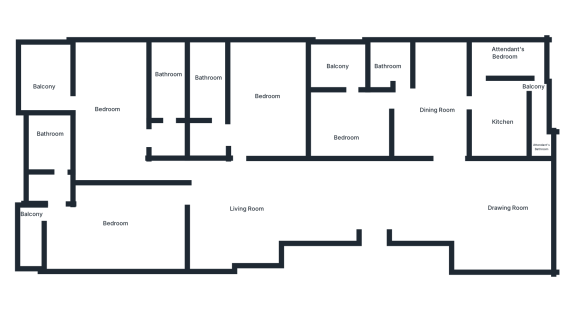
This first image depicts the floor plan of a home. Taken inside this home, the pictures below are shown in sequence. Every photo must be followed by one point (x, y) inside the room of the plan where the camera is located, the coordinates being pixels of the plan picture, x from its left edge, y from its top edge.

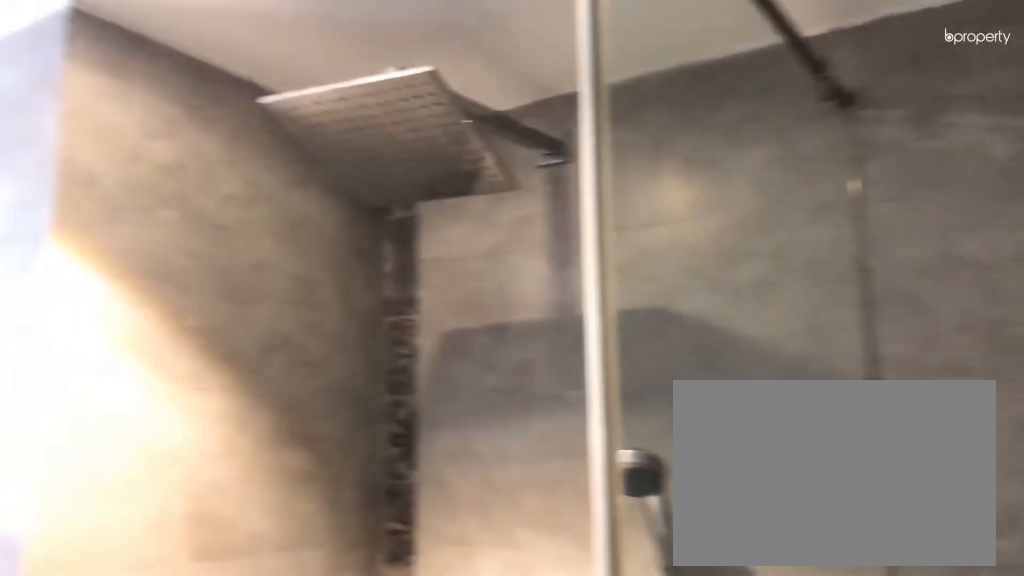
(167, 90)
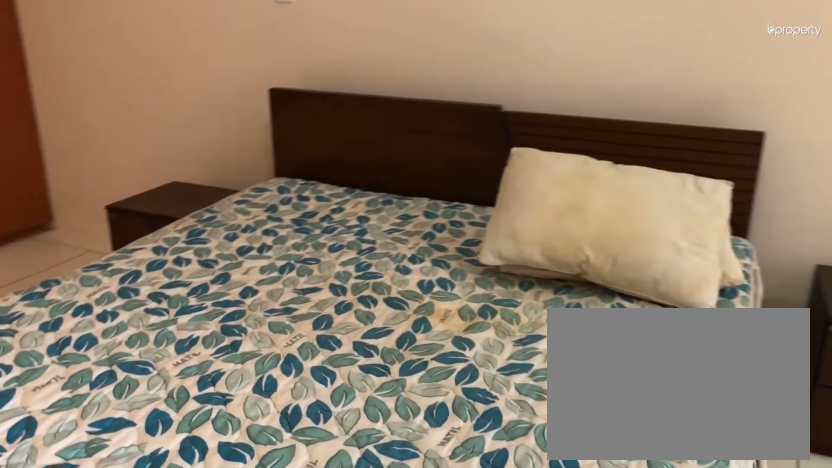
(117, 222)
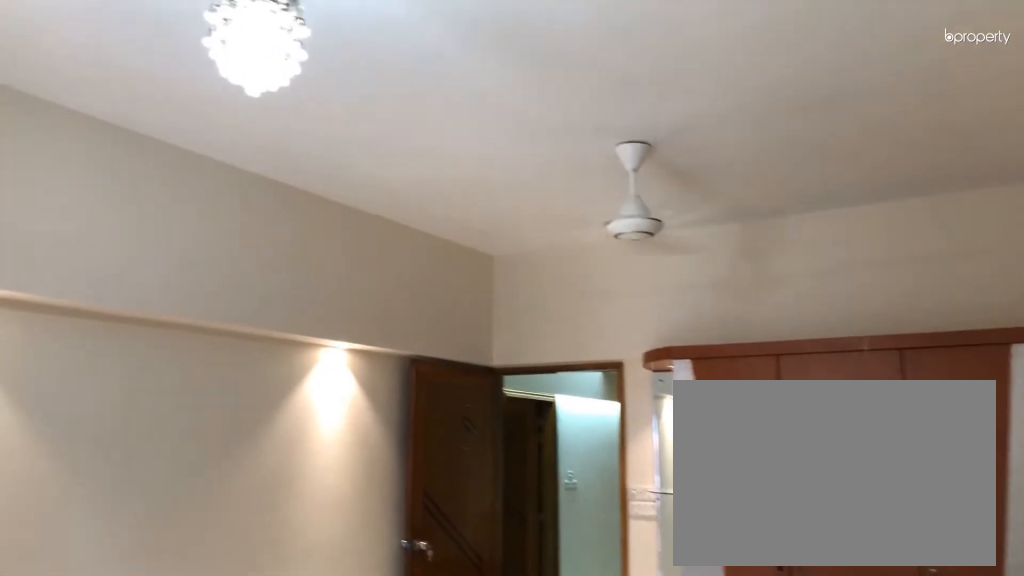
(117, 222)
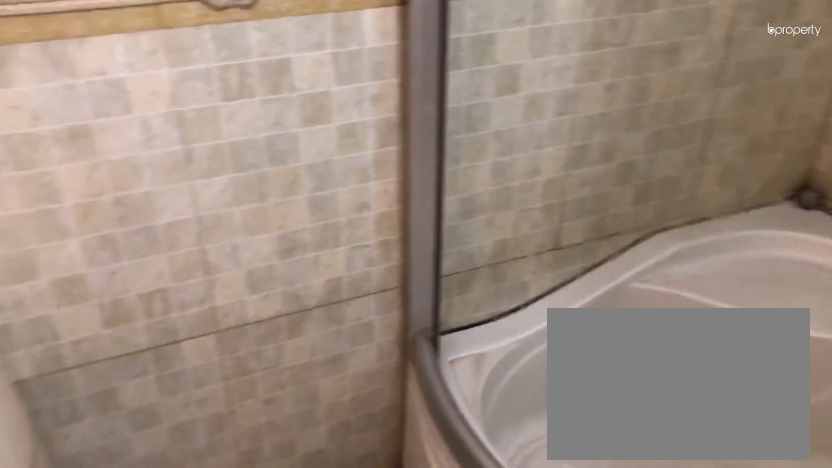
(54, 141)
